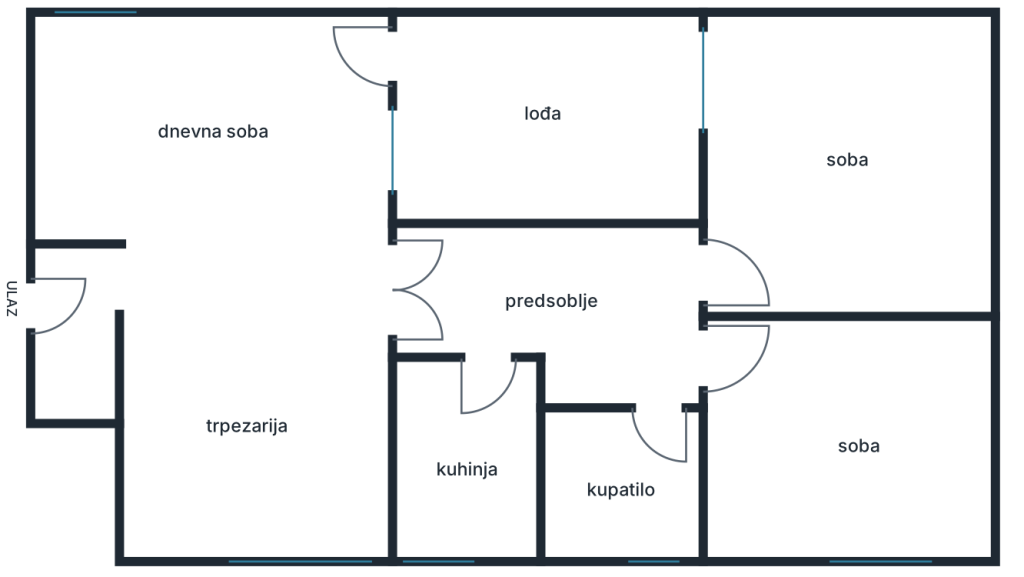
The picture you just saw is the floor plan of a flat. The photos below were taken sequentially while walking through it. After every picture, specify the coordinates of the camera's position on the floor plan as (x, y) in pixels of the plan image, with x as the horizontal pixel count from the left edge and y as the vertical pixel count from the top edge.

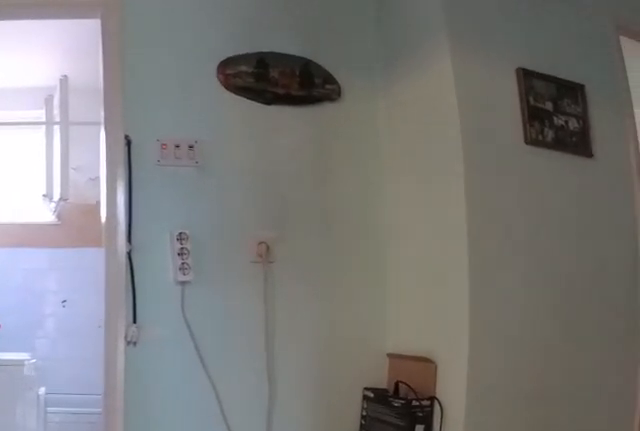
(636, 263)
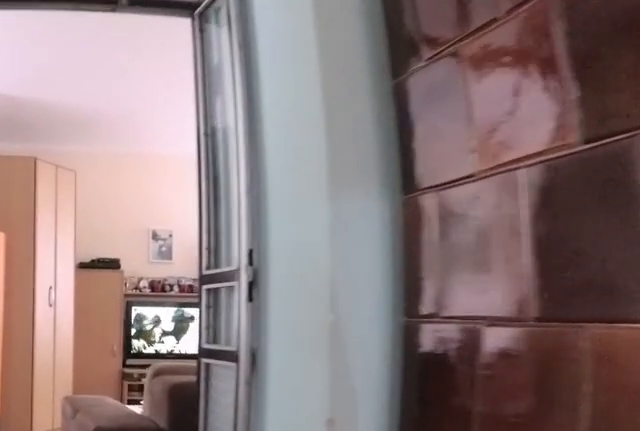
(505, 290)
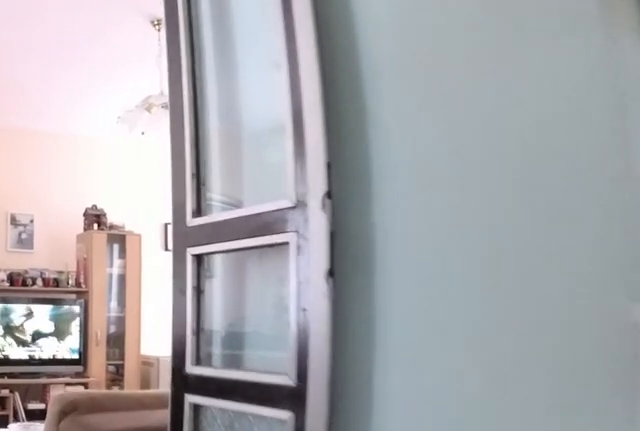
(436, 284)
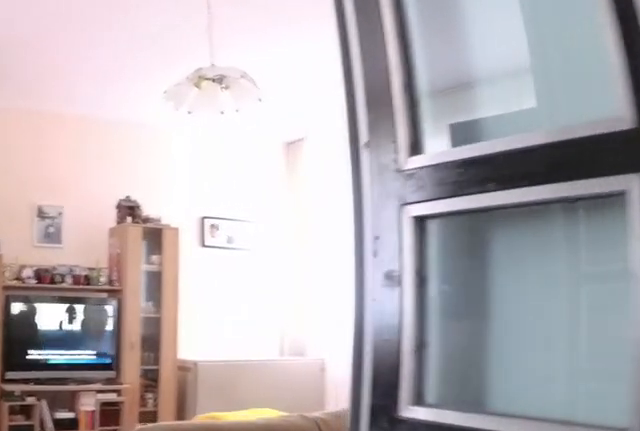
(414, 285)
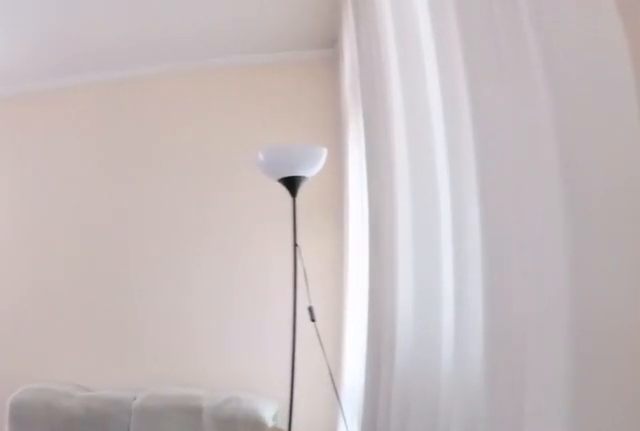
(373, 300)
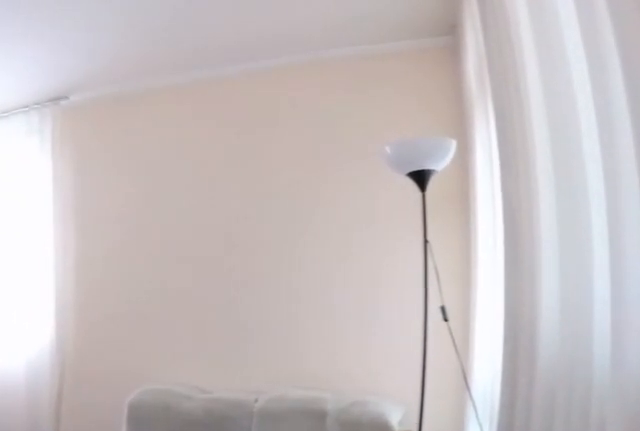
(372, 297)
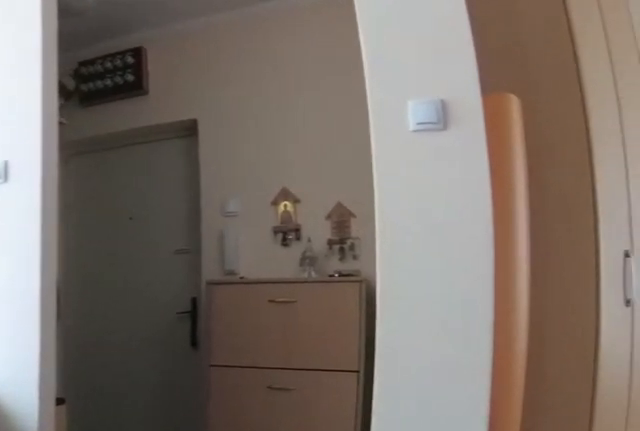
(311, 283)
